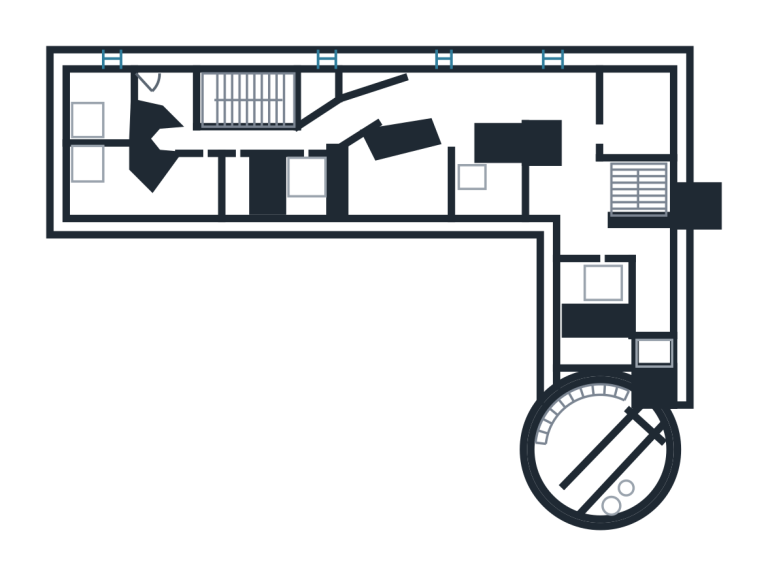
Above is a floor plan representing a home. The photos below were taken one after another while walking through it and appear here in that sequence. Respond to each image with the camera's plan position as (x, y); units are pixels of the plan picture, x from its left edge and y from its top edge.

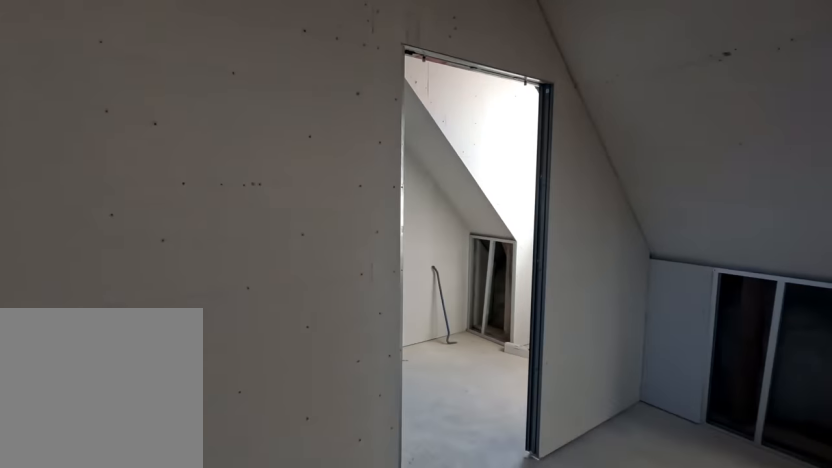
(614, 285)
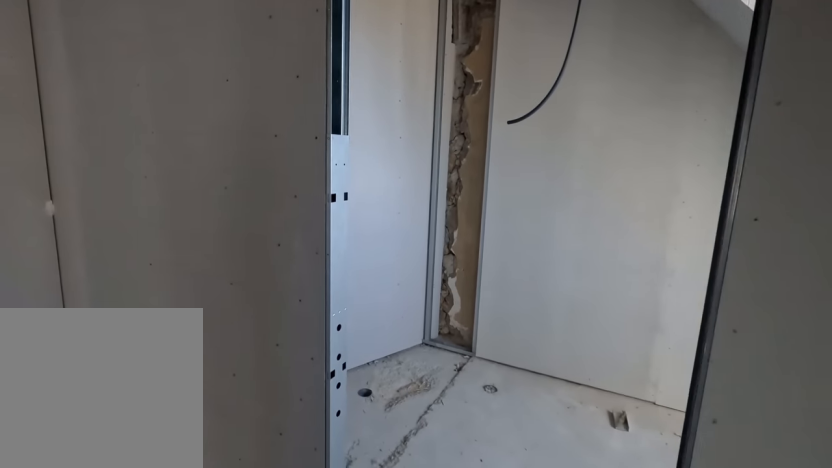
(593, 285)
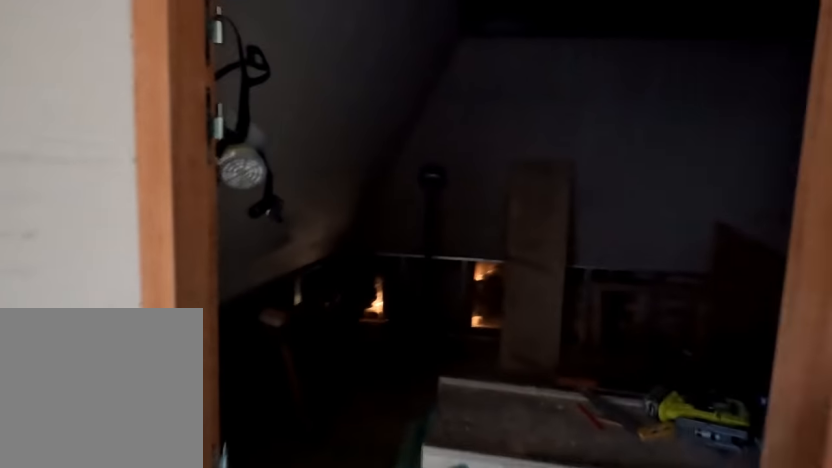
(589, 110)
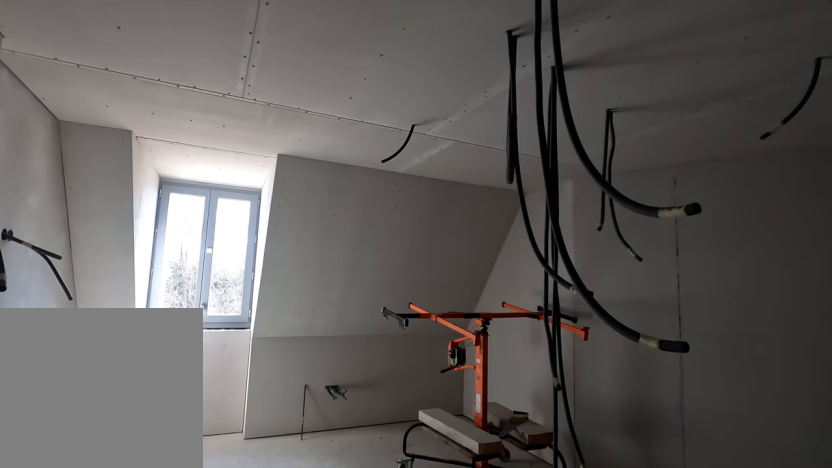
(506, 119)
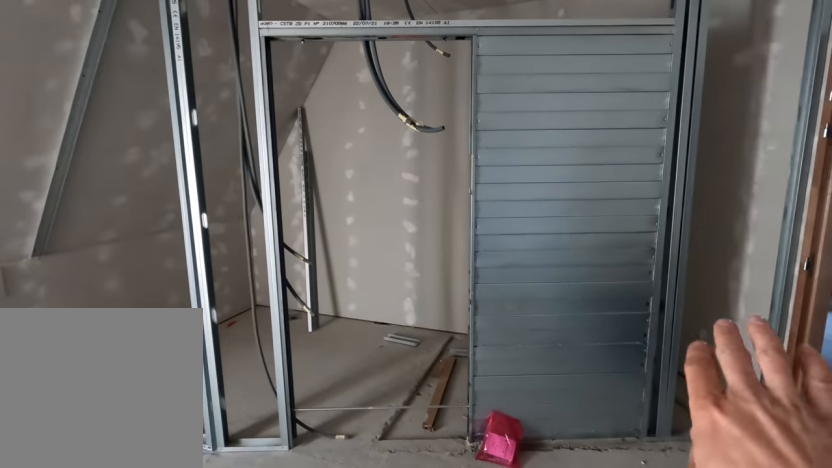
(415, 166)
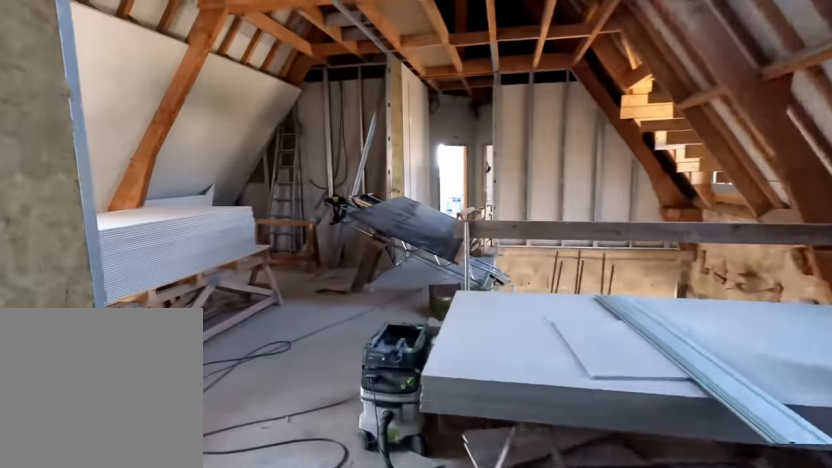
(349, 122)
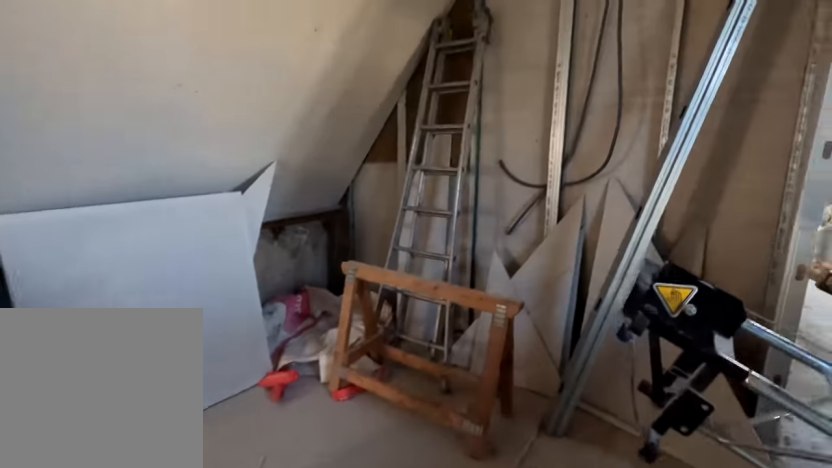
(291, 137)
